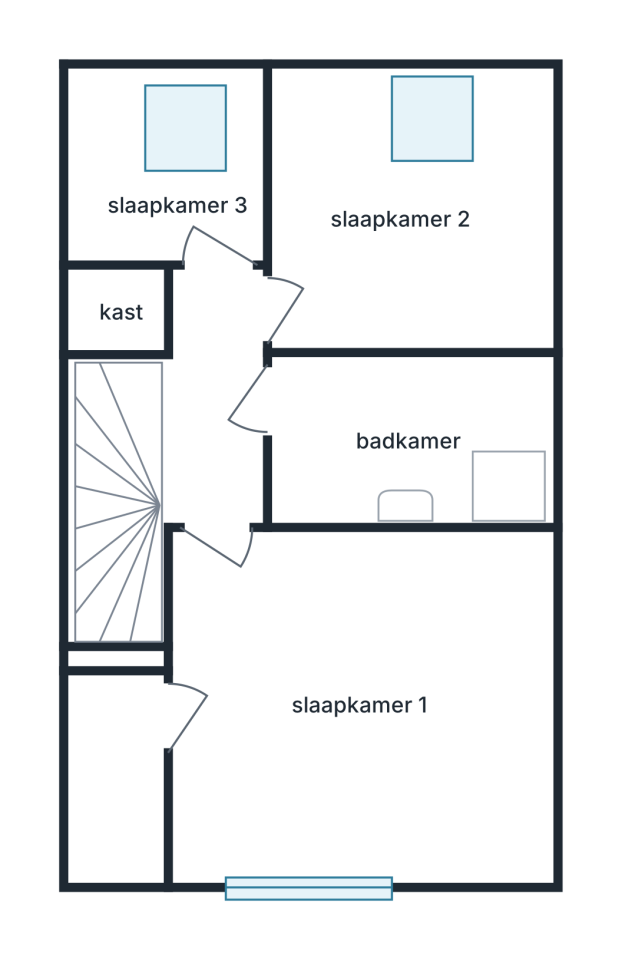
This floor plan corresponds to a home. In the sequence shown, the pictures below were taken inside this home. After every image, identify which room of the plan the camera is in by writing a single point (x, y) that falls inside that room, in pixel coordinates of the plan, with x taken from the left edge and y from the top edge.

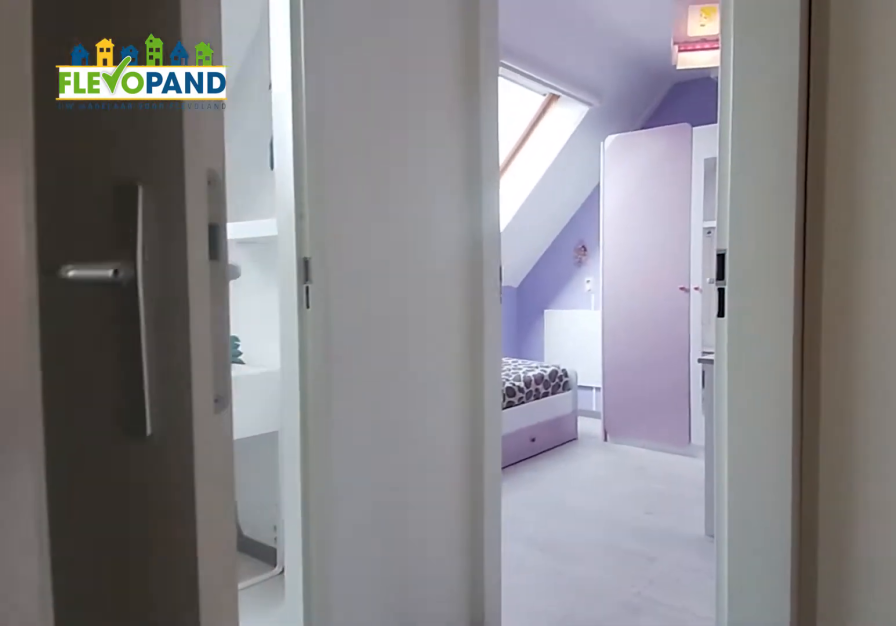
(210, 399)
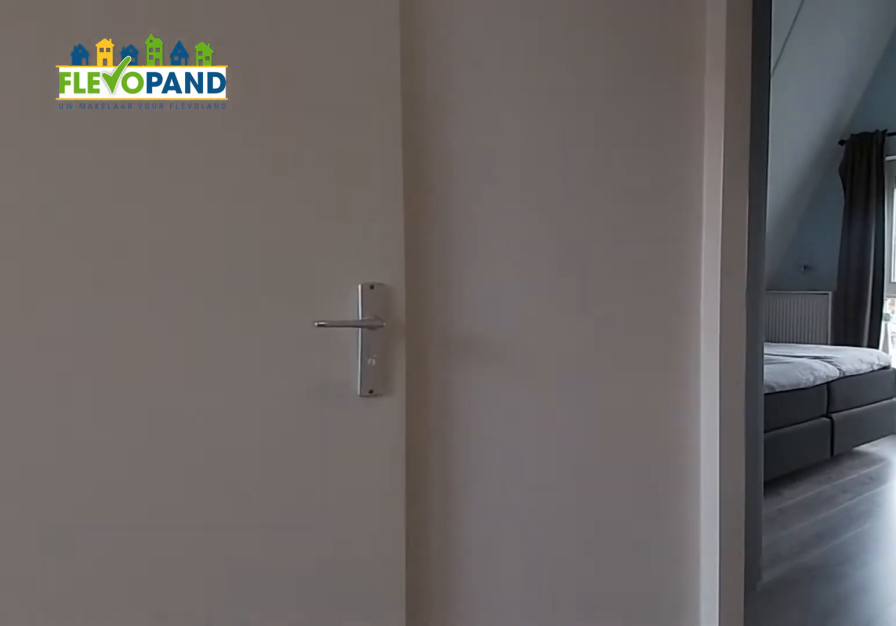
(210, 399)
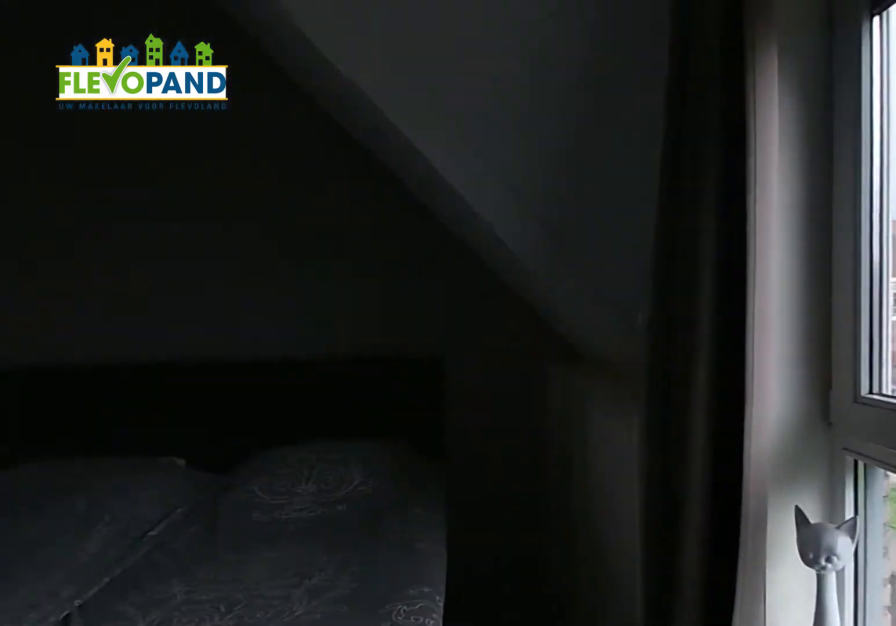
(355, 740)
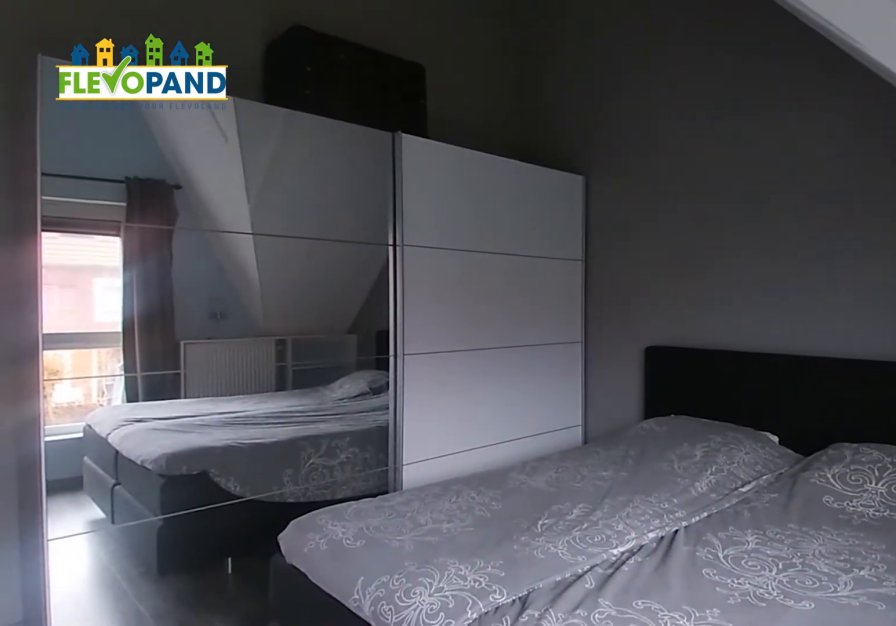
(355, 740)
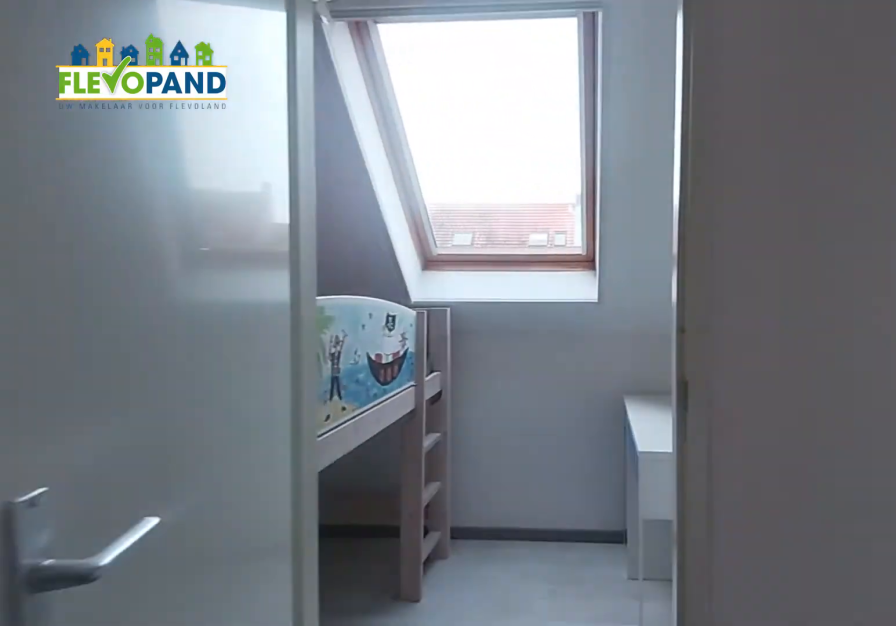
(214, 400)
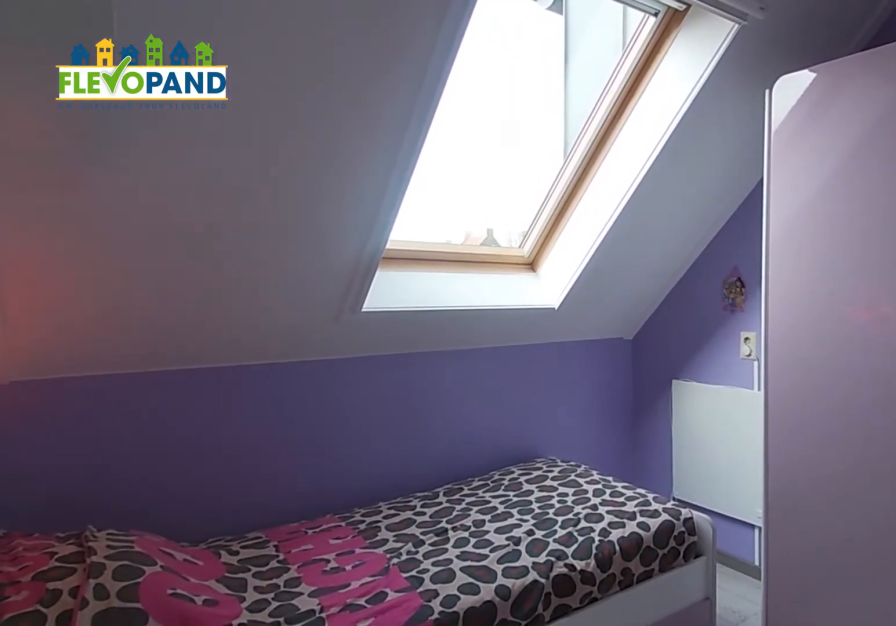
(412, 226)
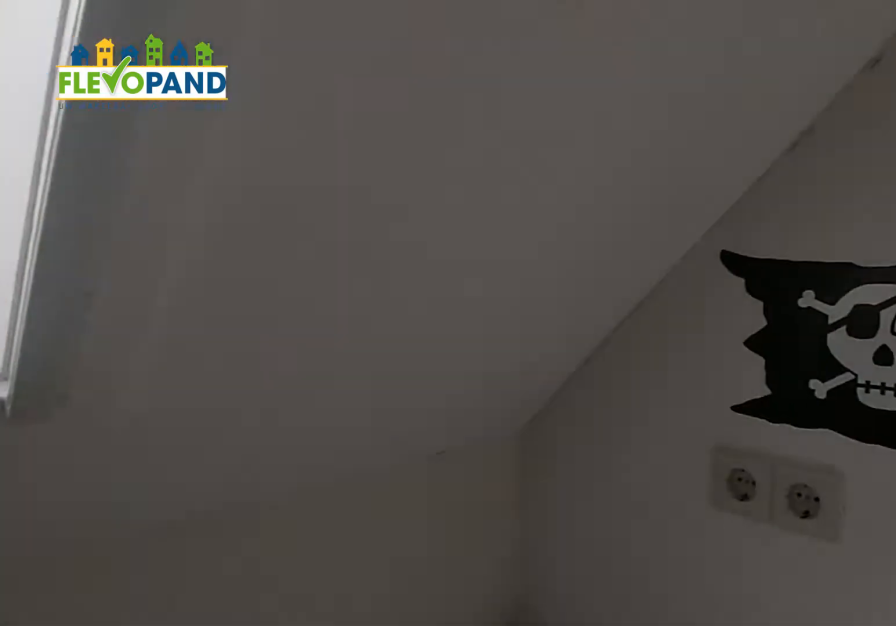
(170, 183)
